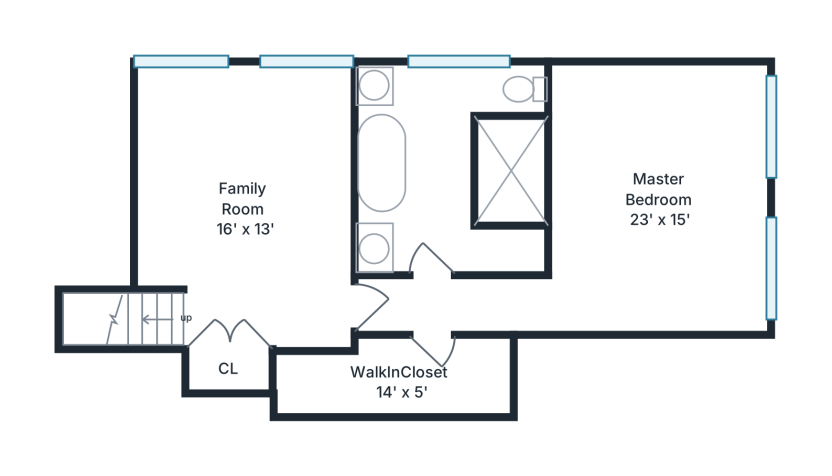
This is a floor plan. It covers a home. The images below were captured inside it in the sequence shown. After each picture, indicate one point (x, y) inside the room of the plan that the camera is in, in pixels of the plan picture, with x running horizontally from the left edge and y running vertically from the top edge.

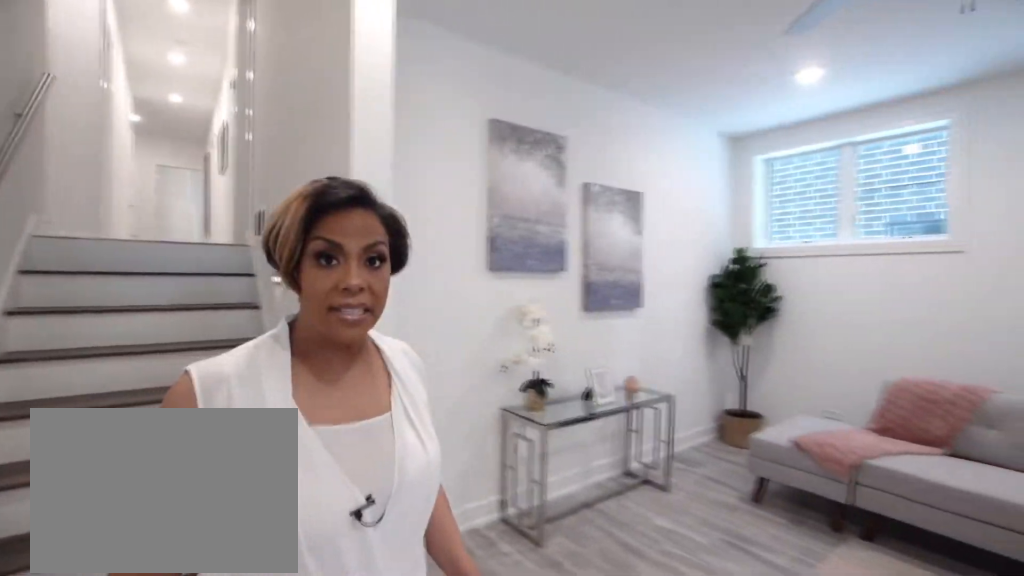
(246, 201)
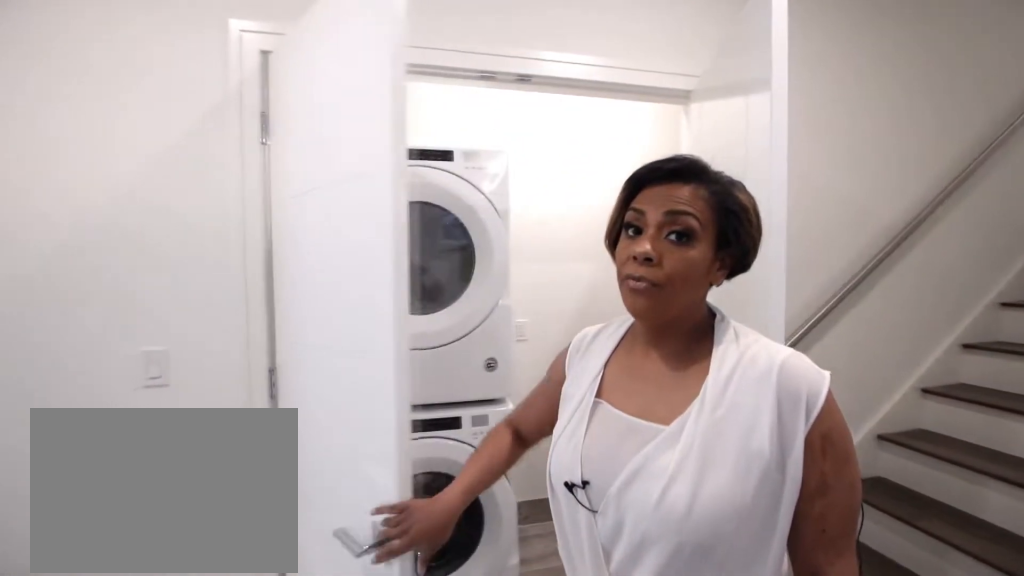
(246, 201)
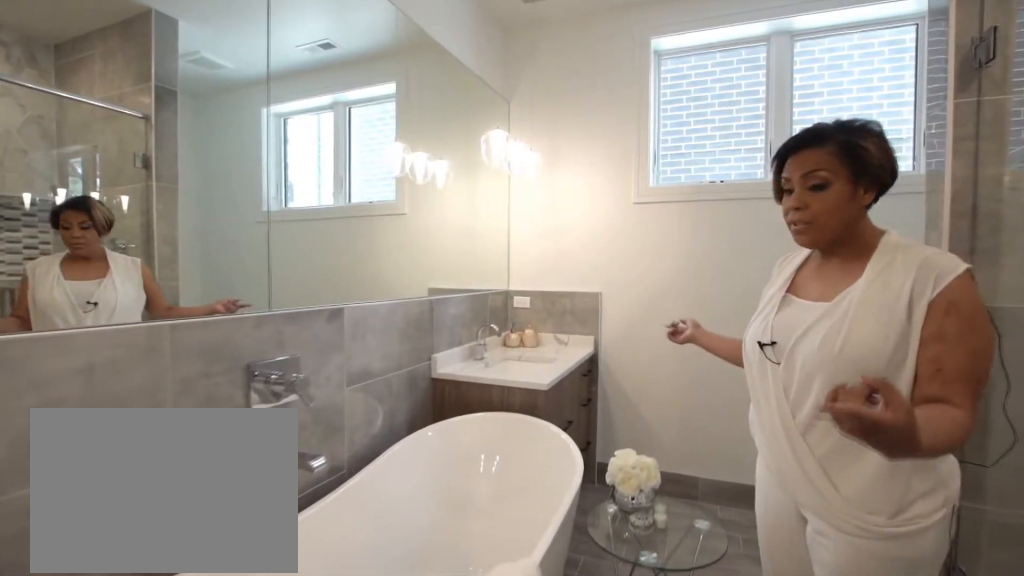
(452, 170)
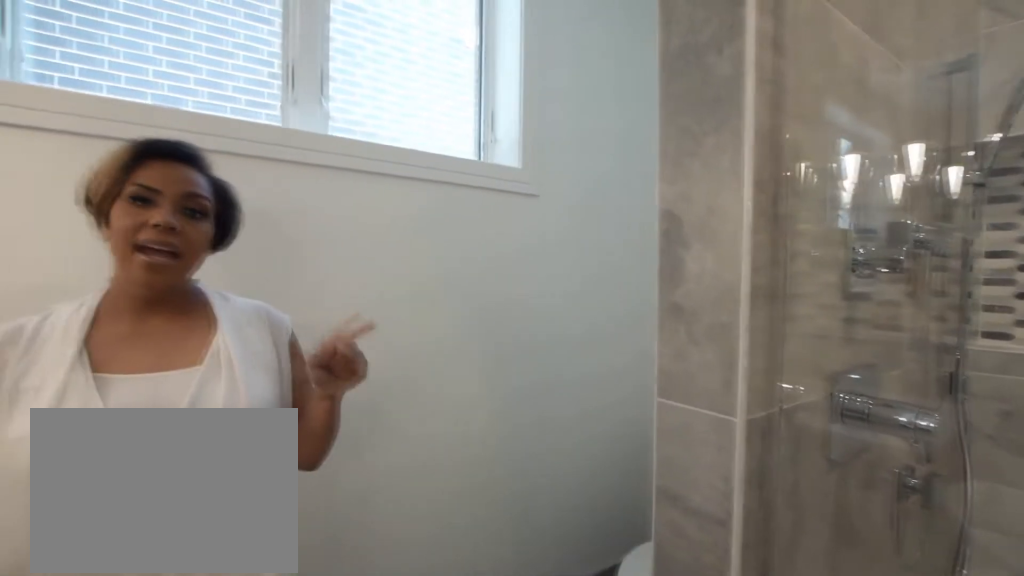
(452, 170)
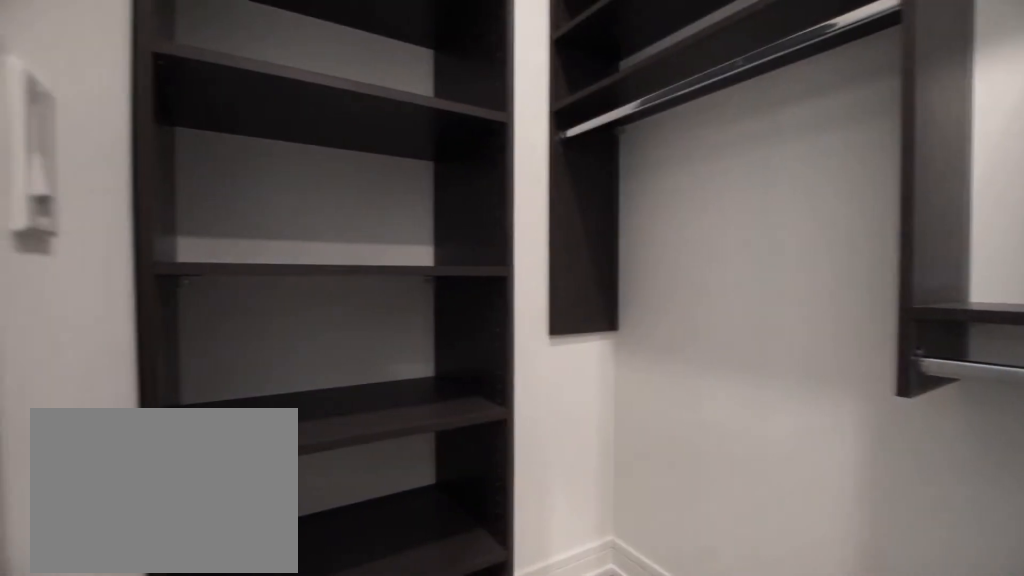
(397, 378)
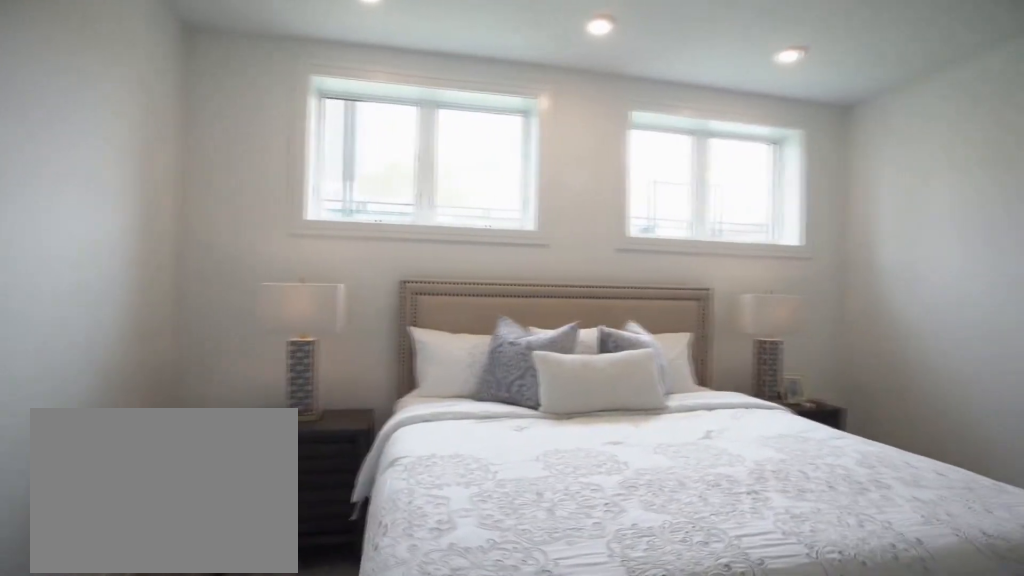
(658, 195)
